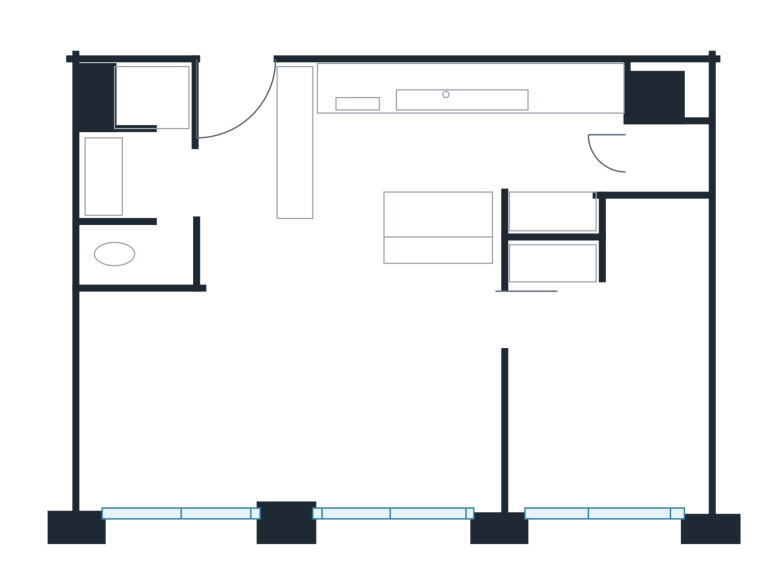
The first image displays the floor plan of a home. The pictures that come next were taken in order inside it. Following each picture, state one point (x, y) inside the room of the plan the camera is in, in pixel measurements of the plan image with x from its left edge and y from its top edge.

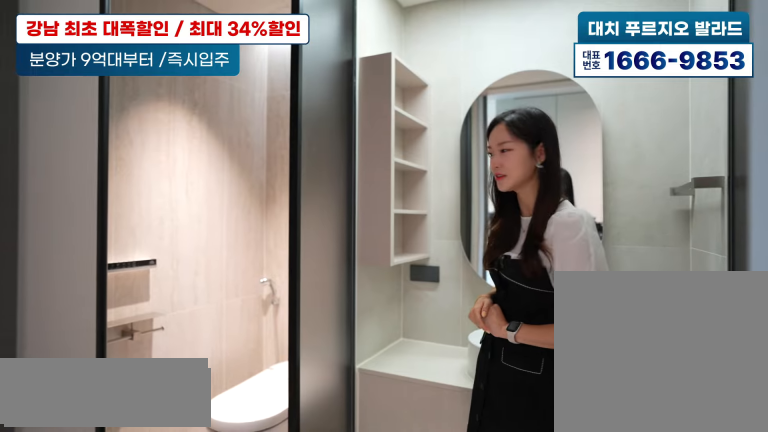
(153, 161)
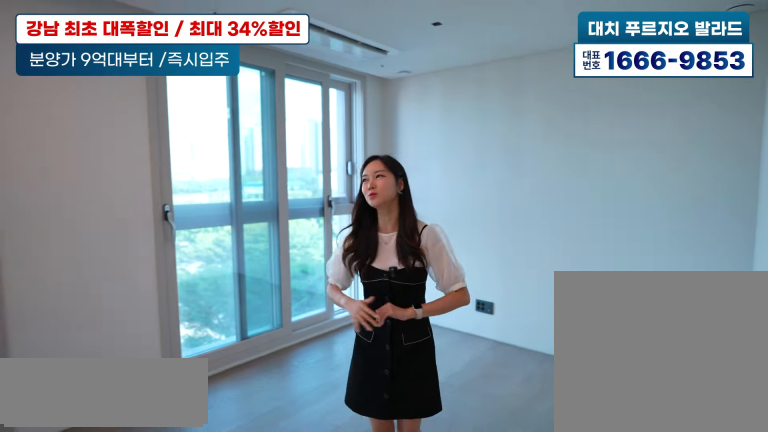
(260, 369)
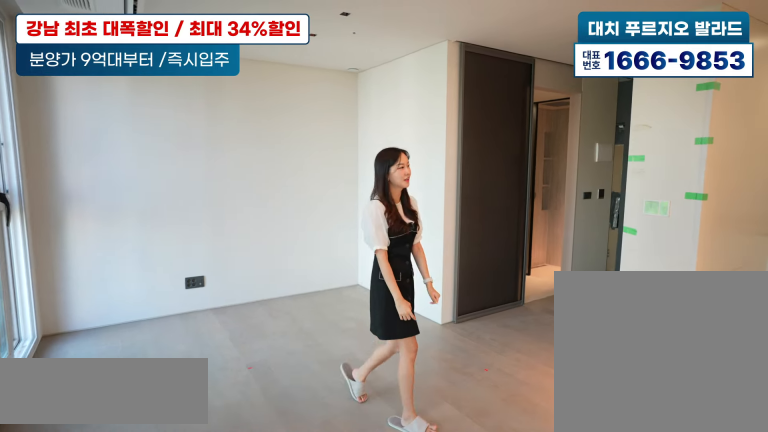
(260, 370)
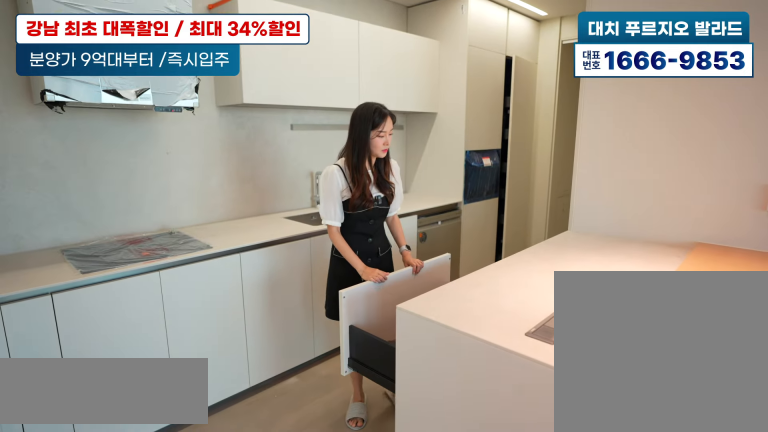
(488, 140)
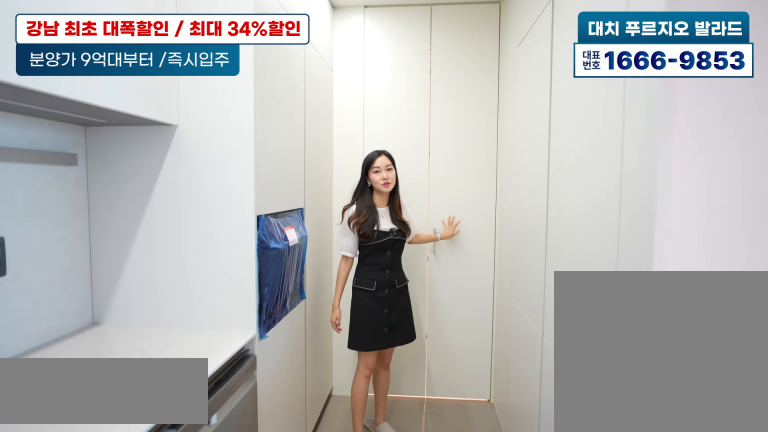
(488, 141)
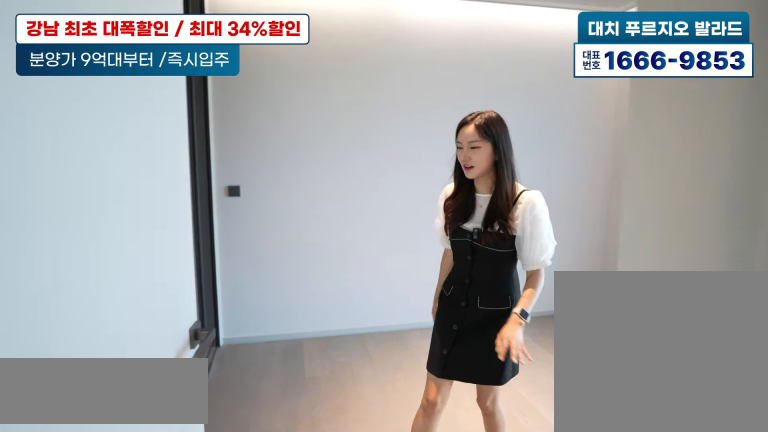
(600, 387)
